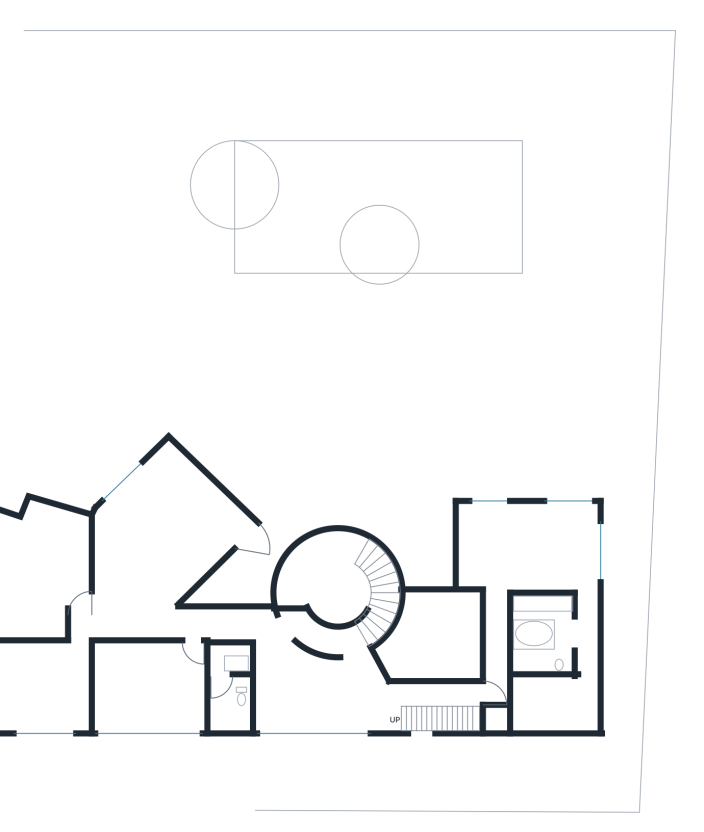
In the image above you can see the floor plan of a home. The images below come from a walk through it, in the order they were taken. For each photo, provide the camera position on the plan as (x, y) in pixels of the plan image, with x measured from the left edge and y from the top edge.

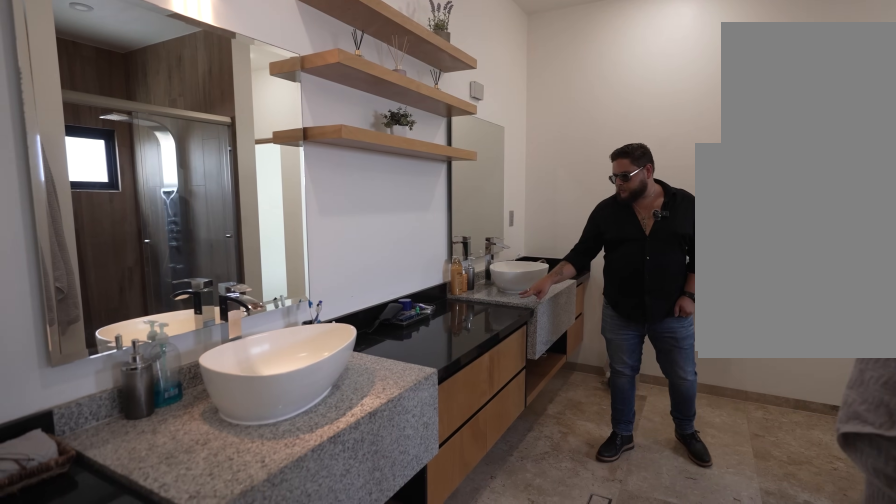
(567, 632)
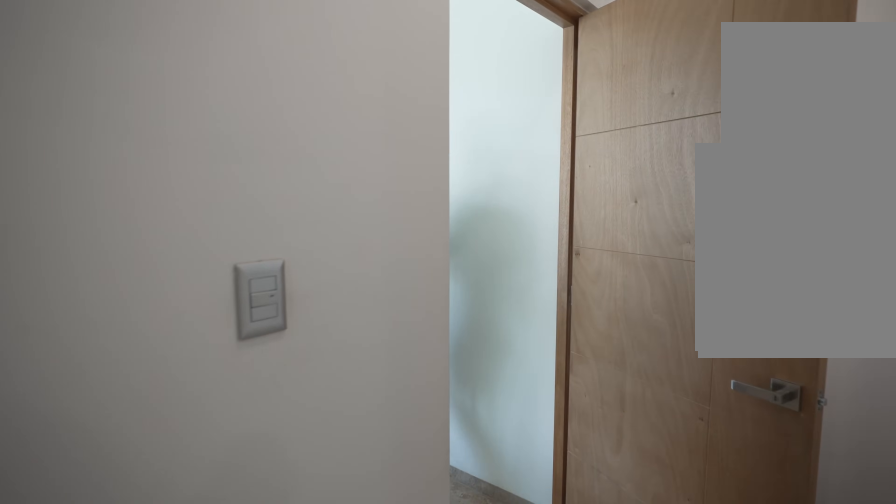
(577, 528)
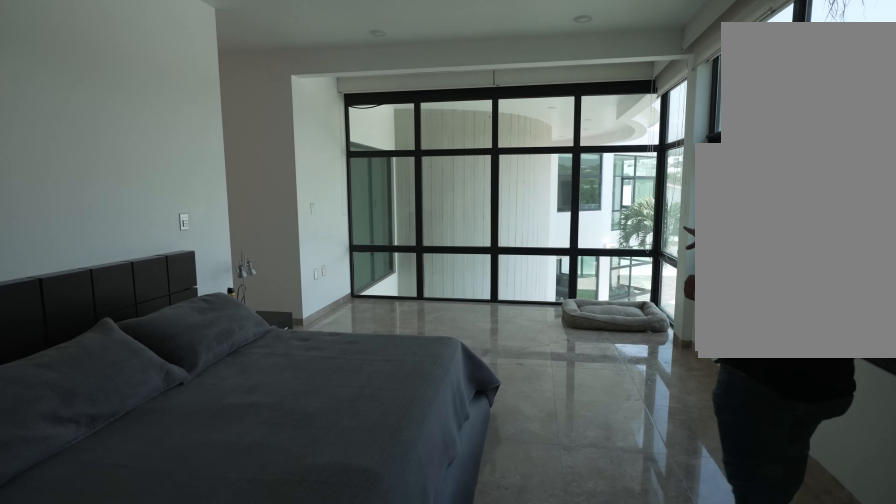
(558, 519)
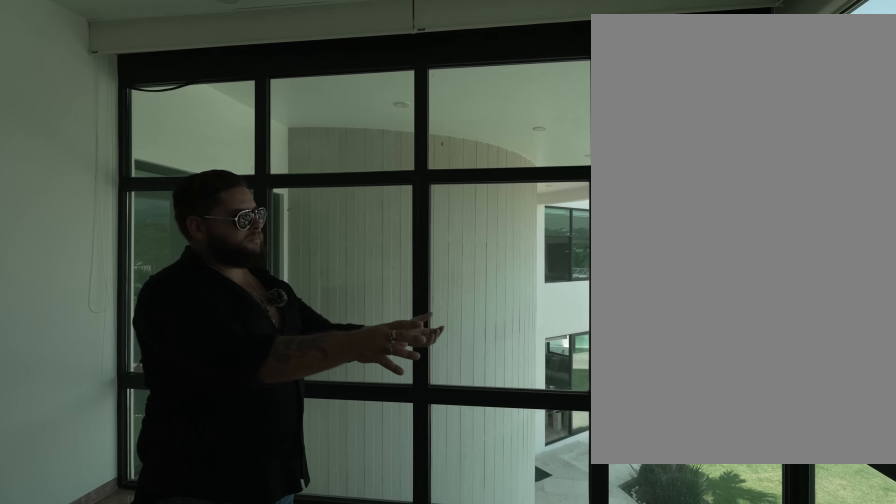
(516, 520)
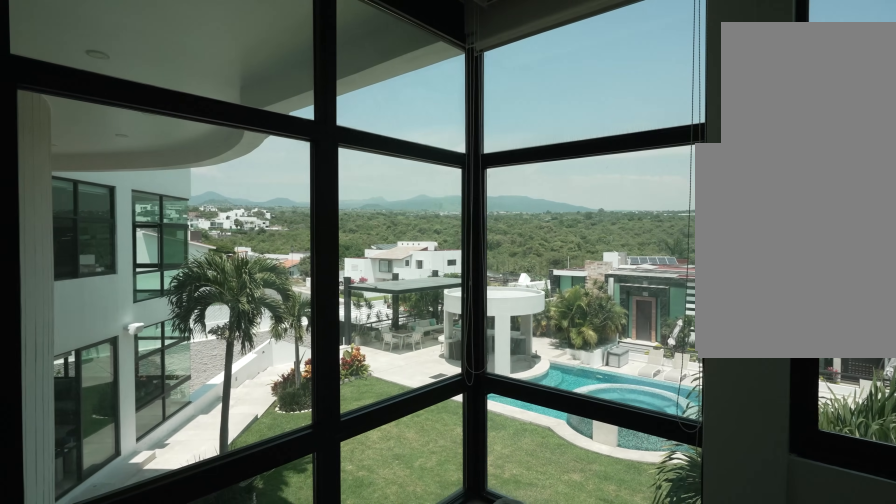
(516, 520)
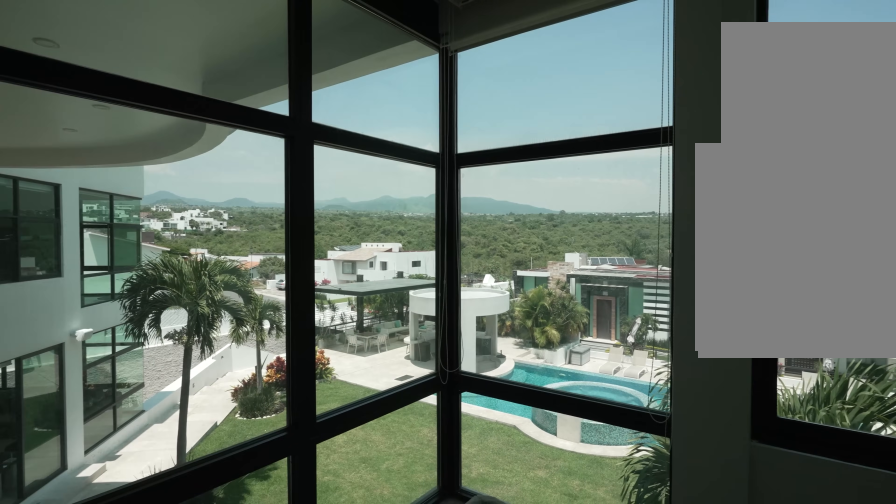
(516, 520)
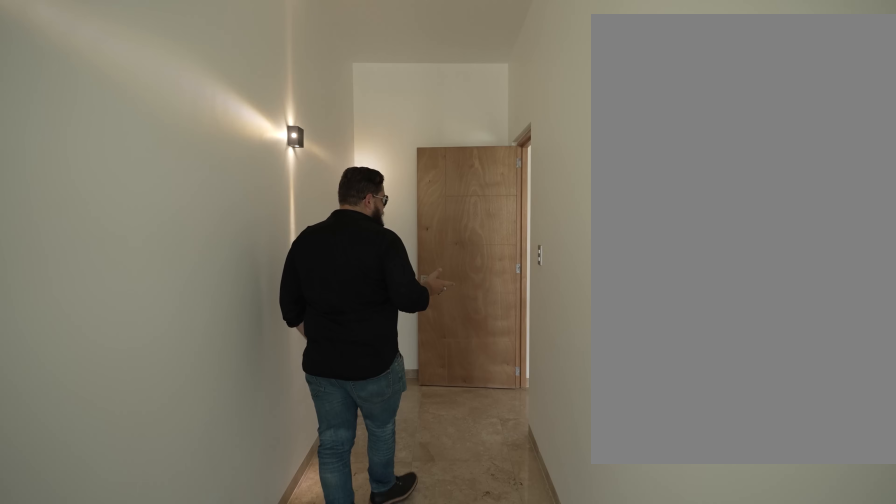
(490, 590)
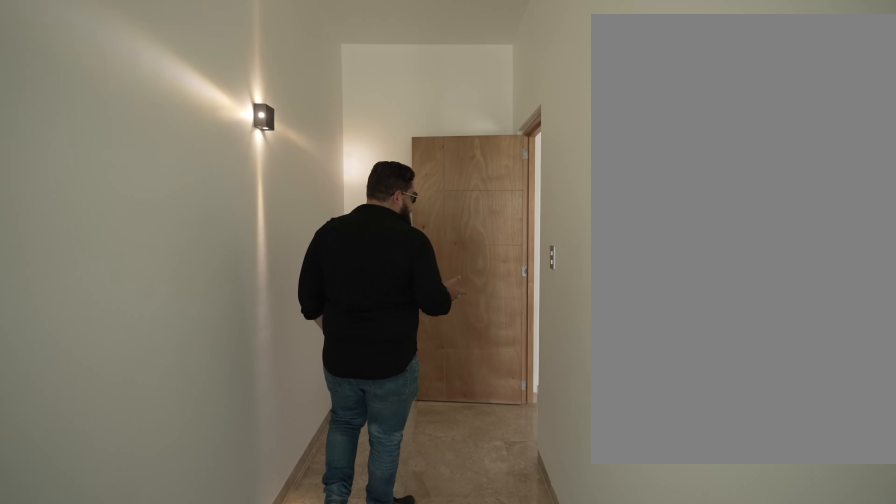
(491, 596)
